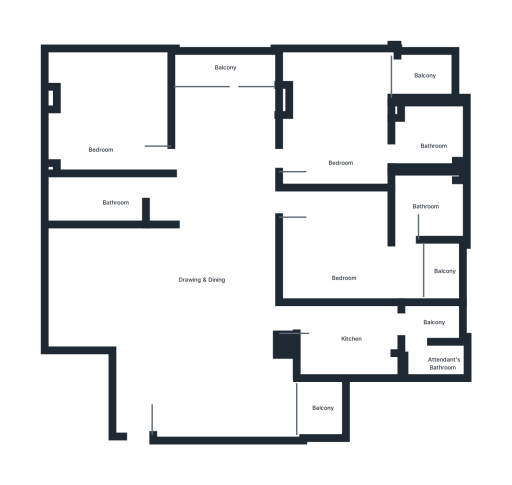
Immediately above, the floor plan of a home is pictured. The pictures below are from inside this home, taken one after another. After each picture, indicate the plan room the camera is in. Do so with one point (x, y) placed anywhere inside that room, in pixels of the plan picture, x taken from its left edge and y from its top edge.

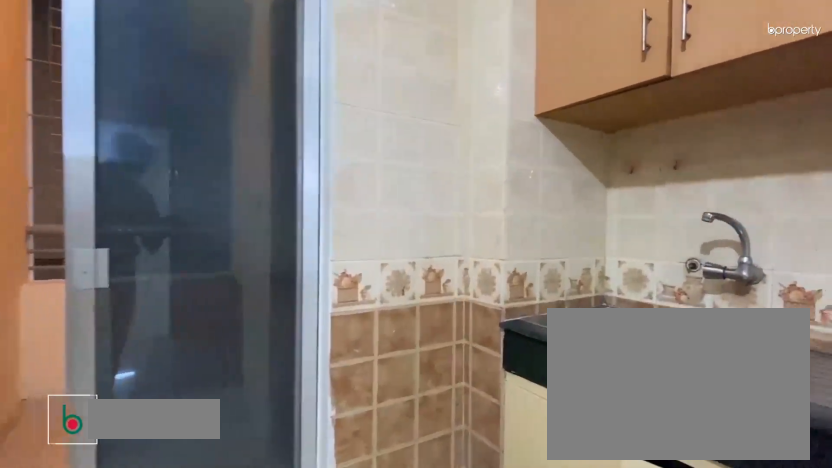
(359, 346)
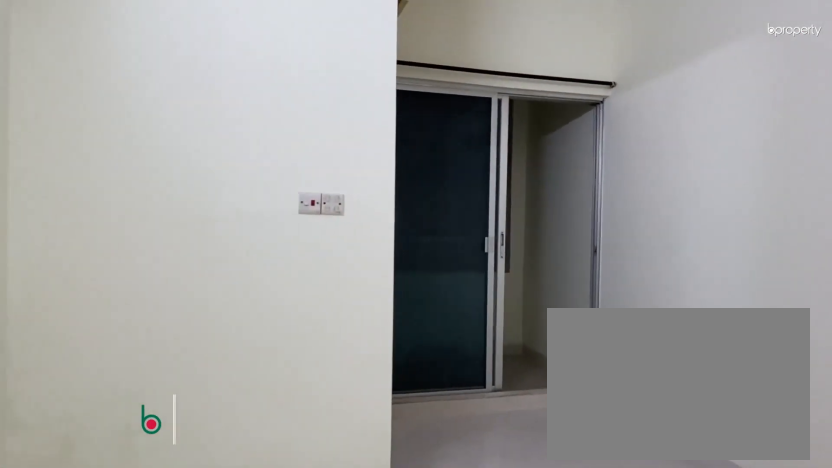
(346, 237)
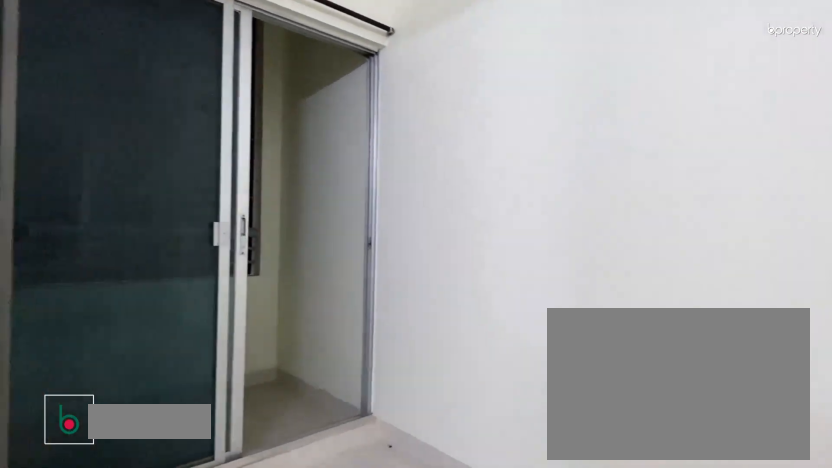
(346, 237)
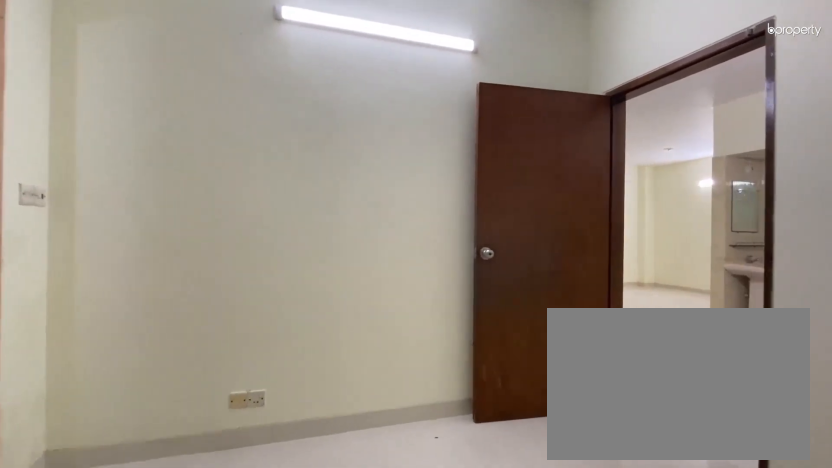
(340, 135)
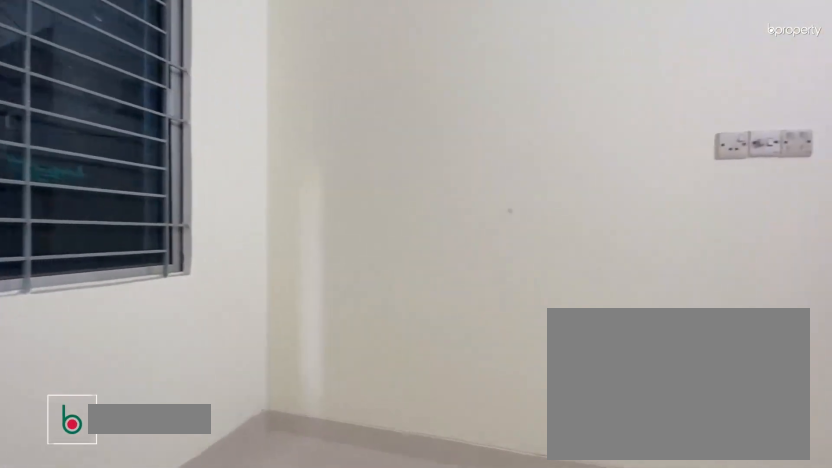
(98, 129)
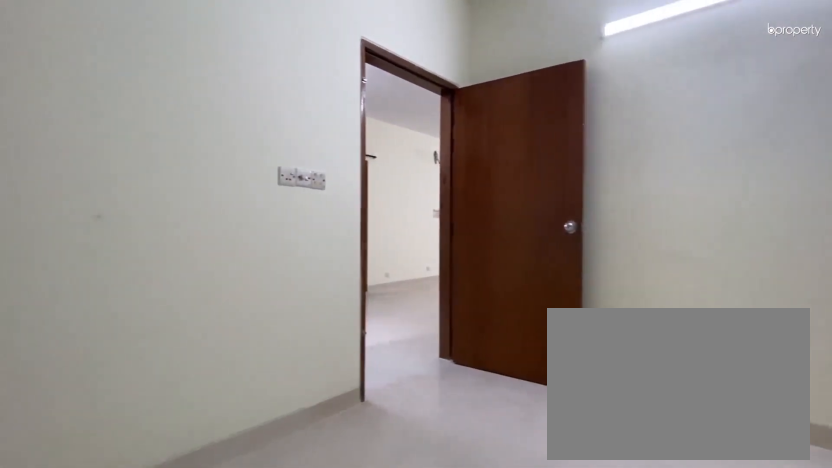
(98, 129)
